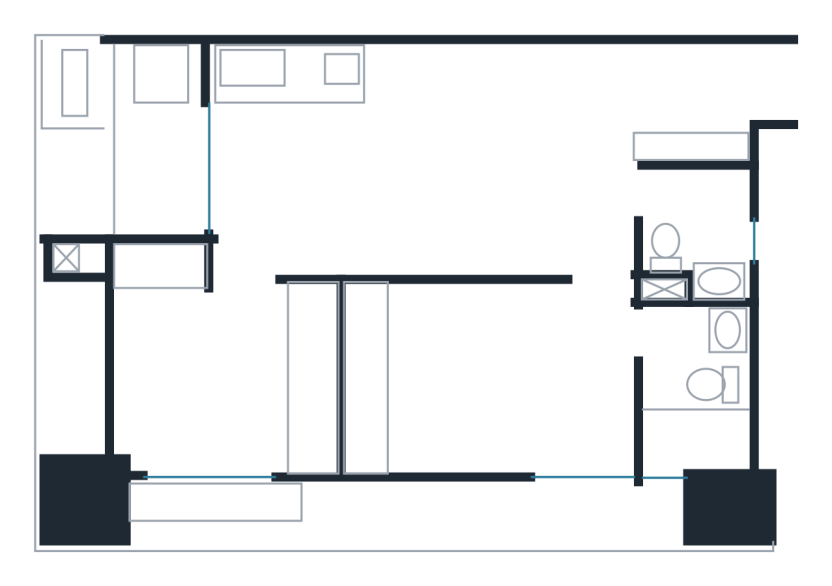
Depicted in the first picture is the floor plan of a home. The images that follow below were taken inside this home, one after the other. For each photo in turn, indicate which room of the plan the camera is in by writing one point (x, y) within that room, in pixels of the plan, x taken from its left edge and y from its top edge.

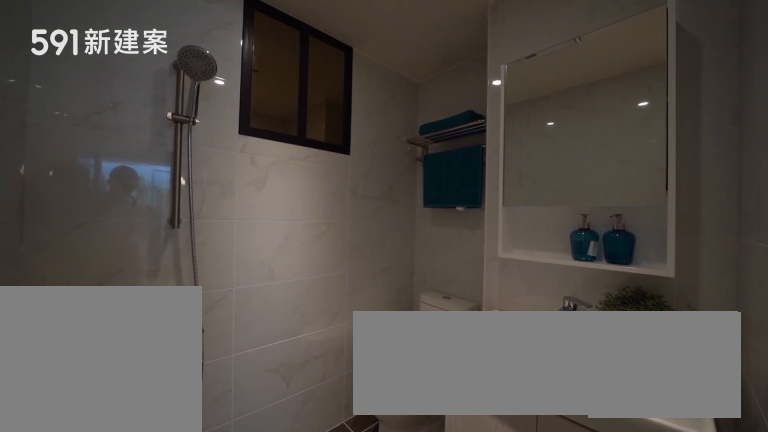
(697, 229)
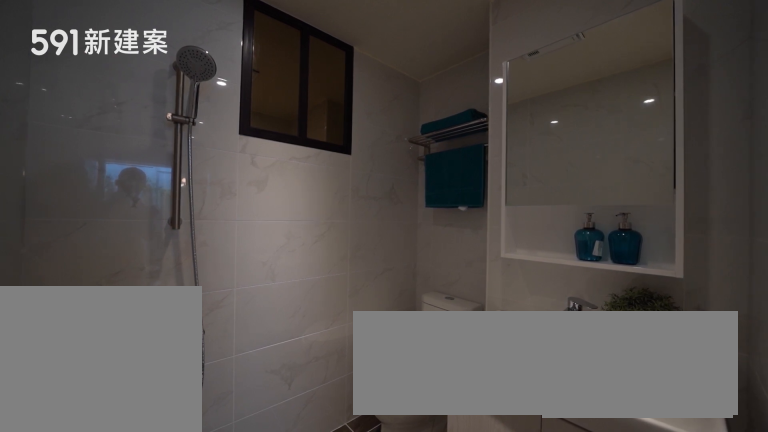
(697, 229)
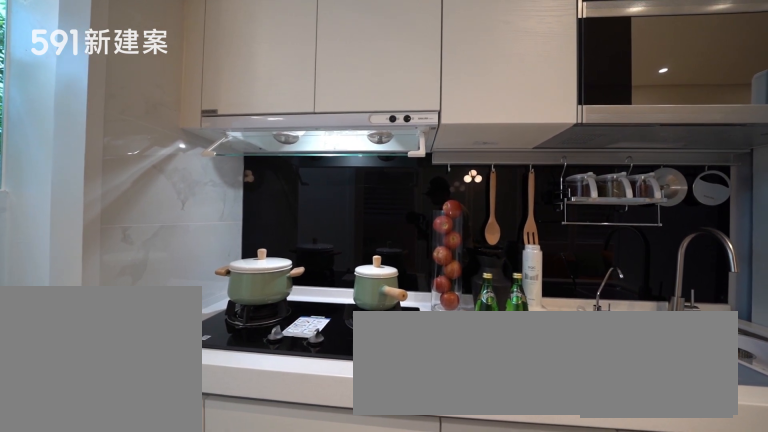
(315, 103)
